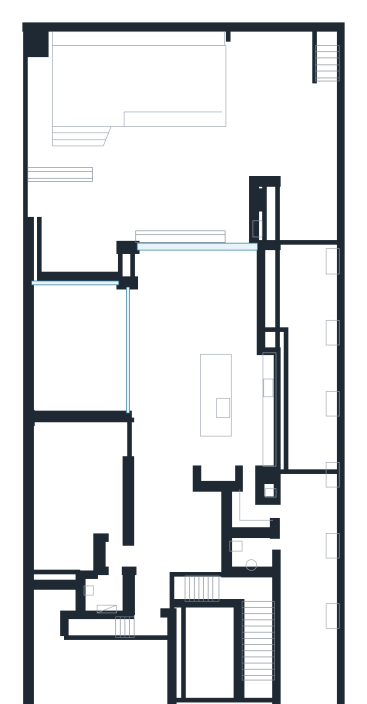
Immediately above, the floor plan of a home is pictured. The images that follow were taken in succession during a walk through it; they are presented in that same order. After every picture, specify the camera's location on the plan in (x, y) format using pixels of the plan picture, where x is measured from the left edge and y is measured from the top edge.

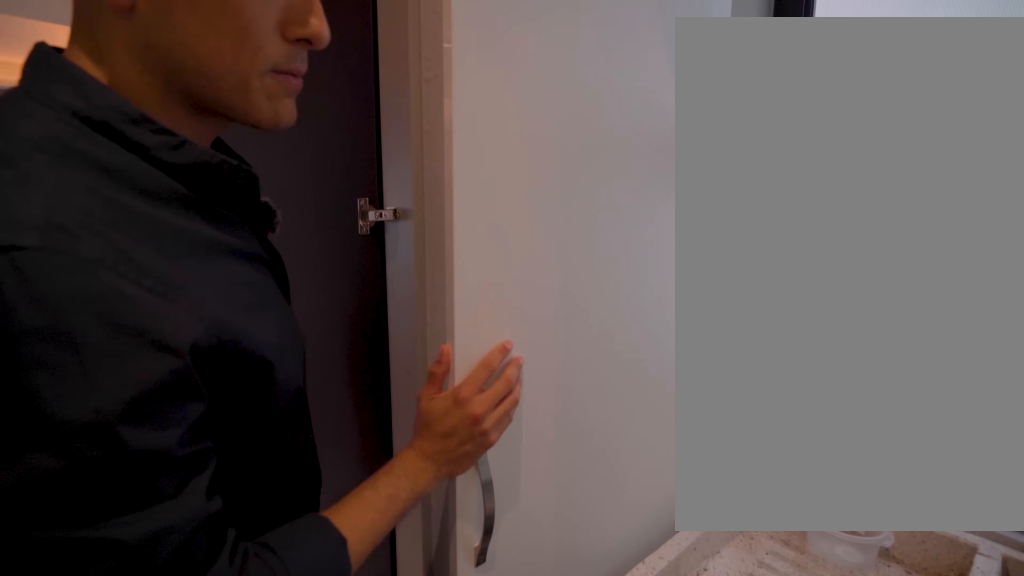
(246, 495)
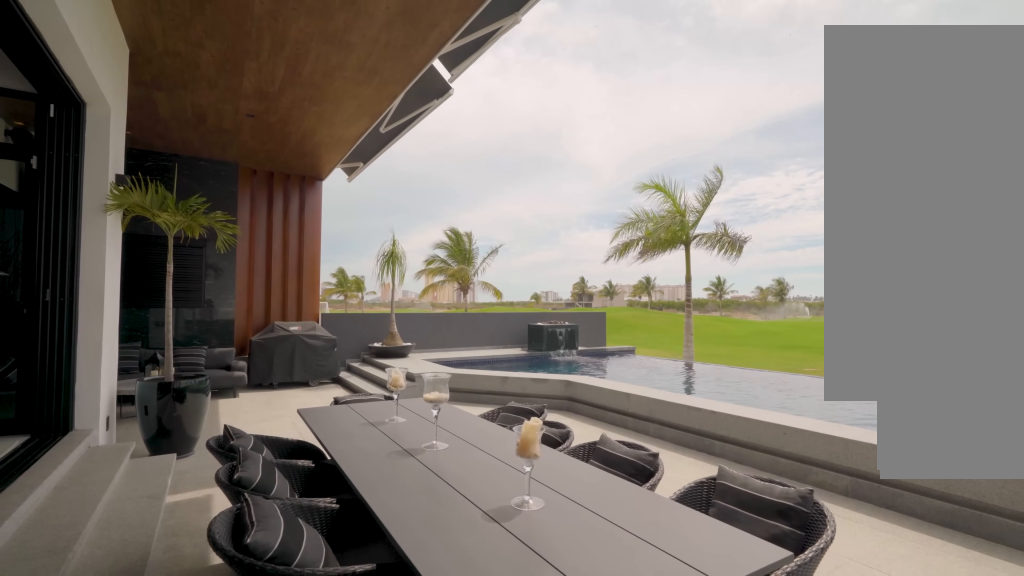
(230, 221)
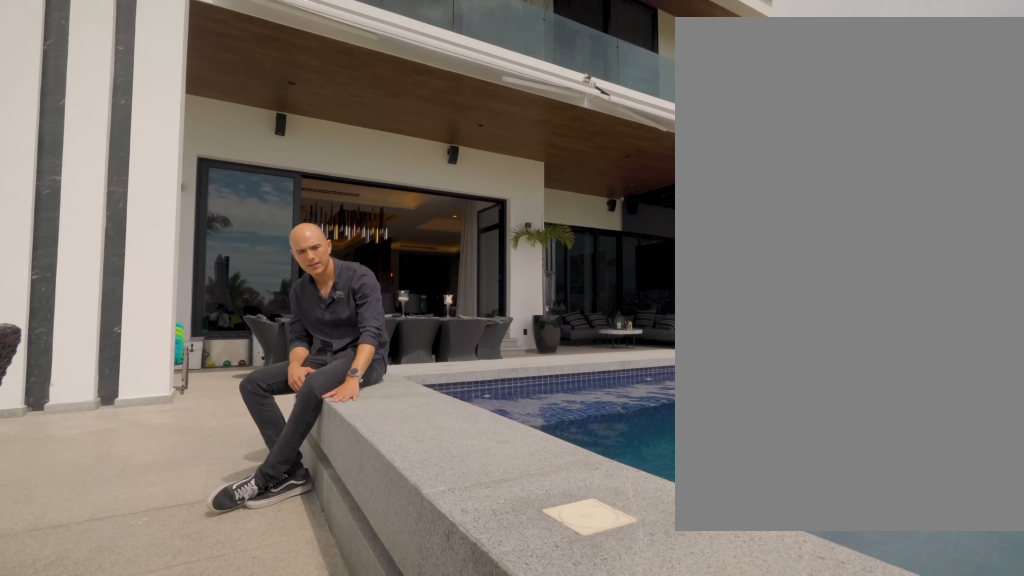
(253, 89)
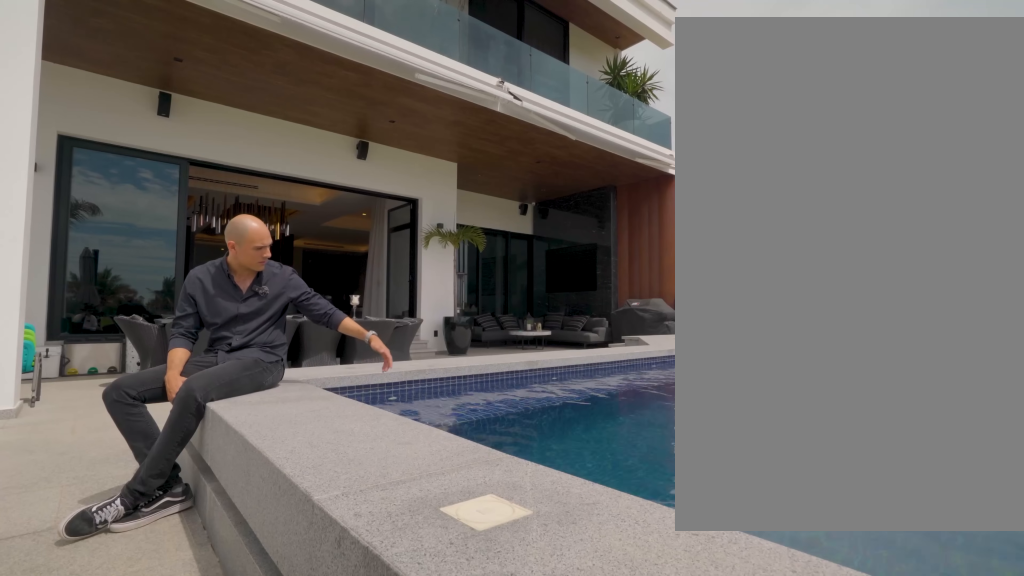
(253, 89)
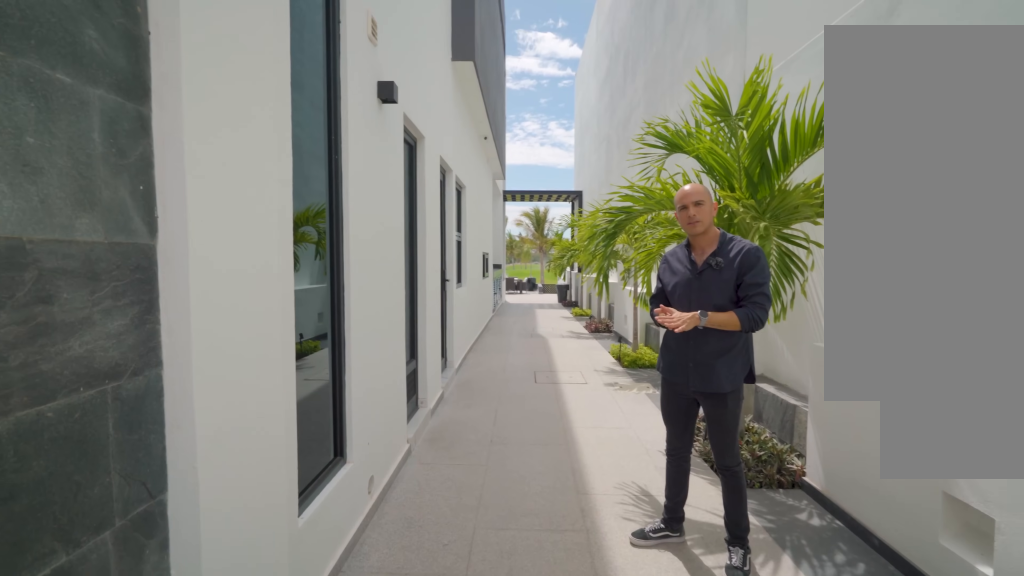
(303, 644)
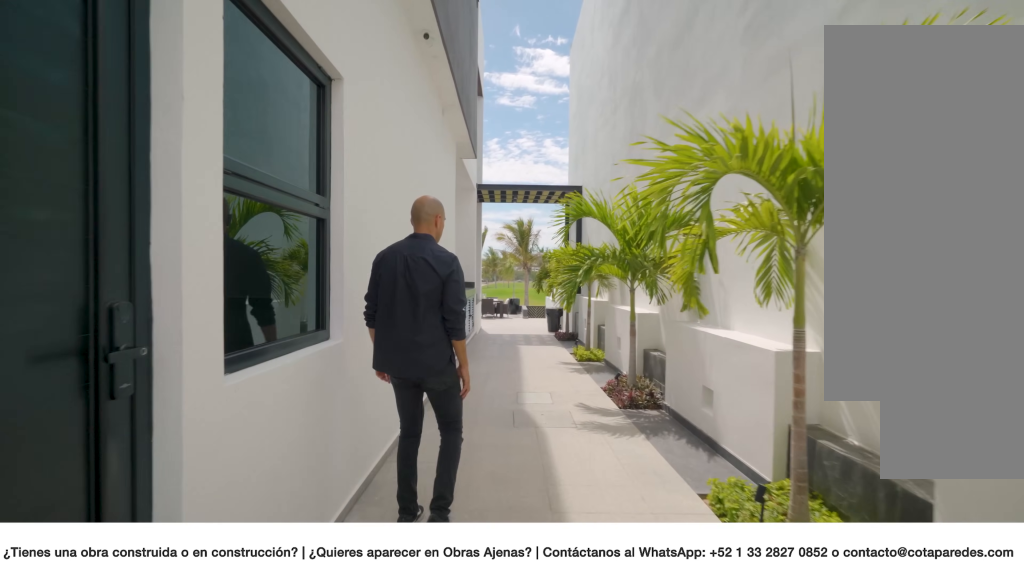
(313, 533)
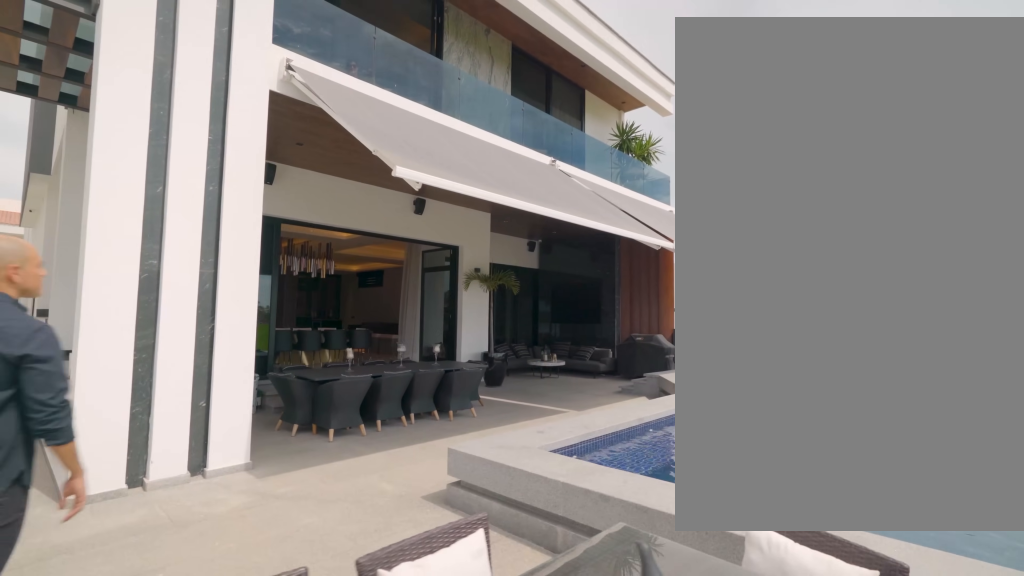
(255, 119)
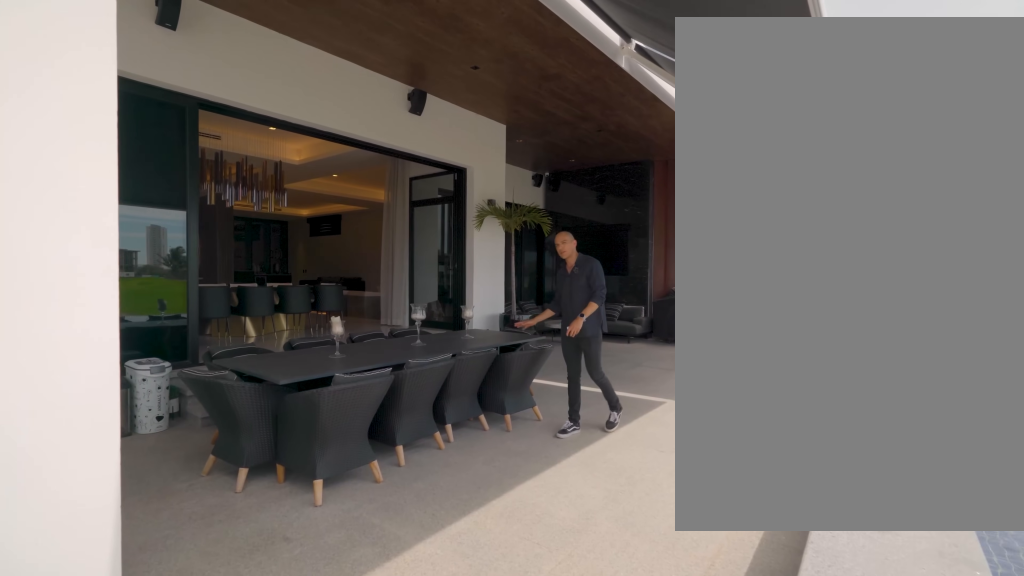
(255, 119)
